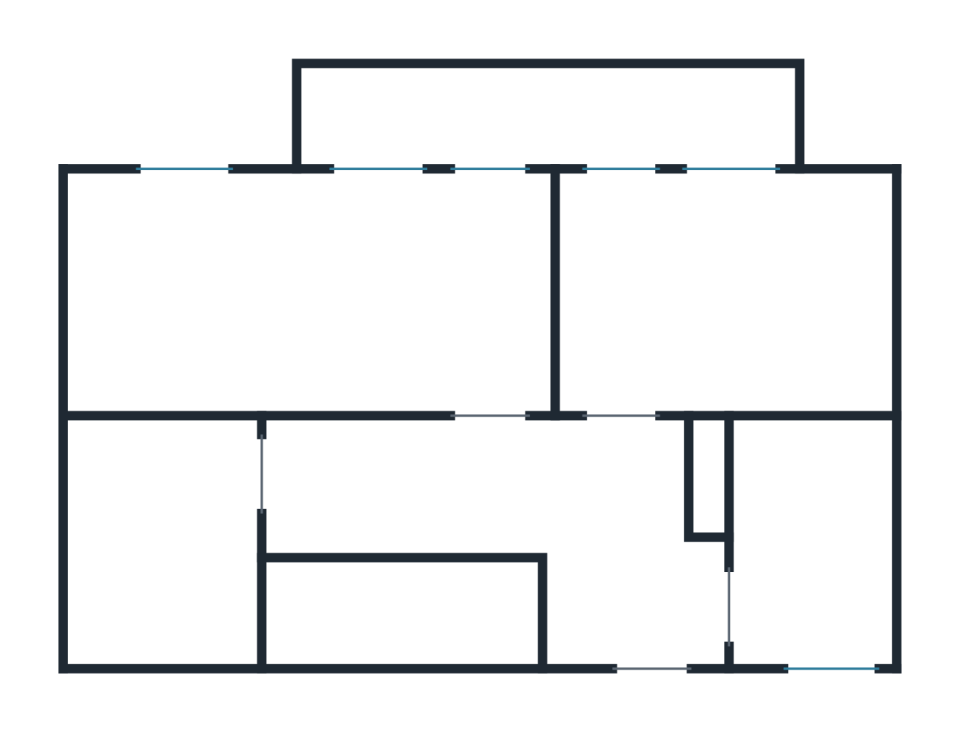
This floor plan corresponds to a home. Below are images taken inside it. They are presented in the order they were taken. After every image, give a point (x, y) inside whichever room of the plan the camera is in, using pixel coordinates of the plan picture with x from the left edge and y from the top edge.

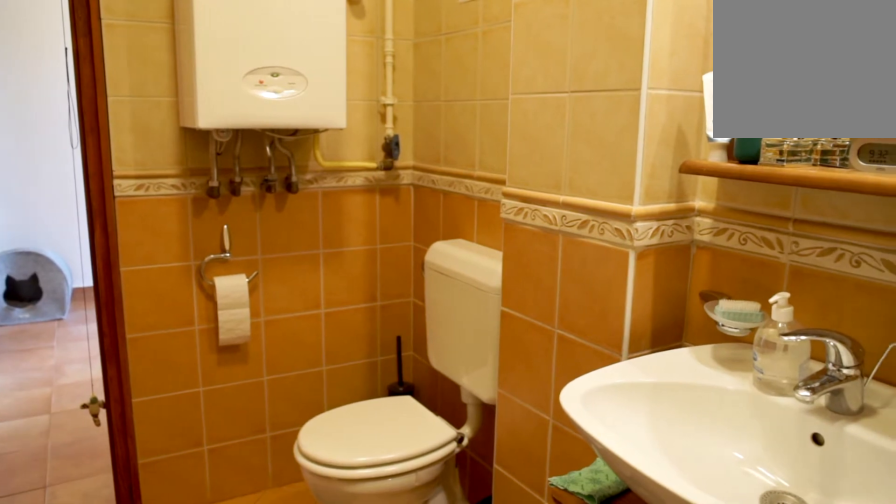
(159, 501)
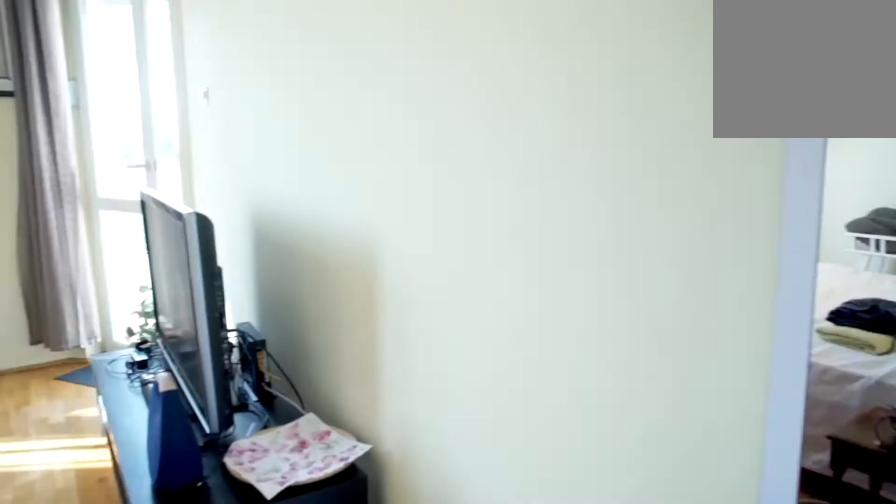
(433, 481)
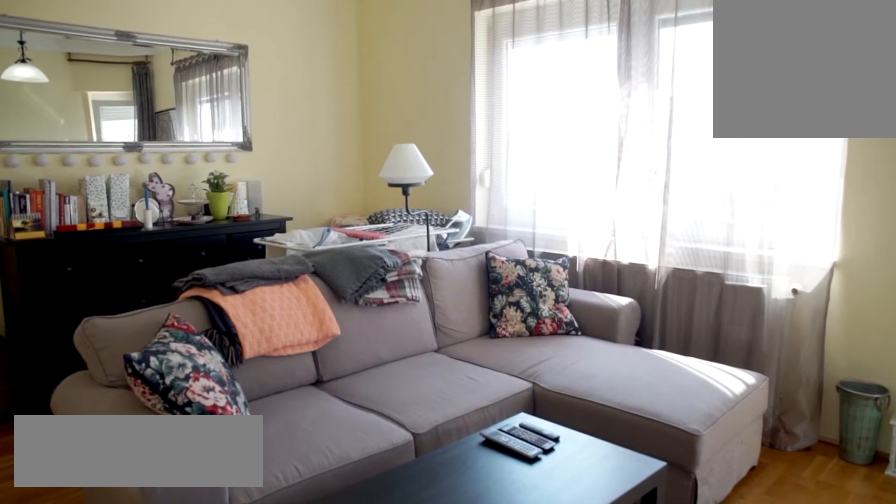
(310, 299)
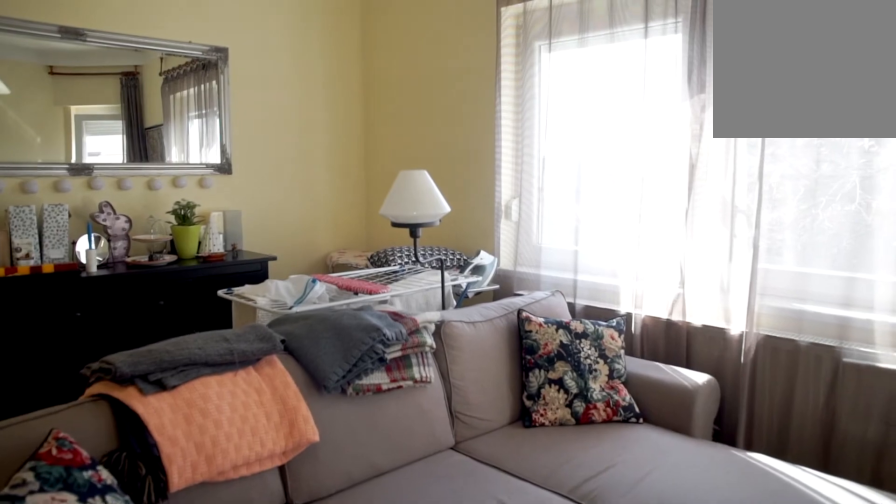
(310, 298)
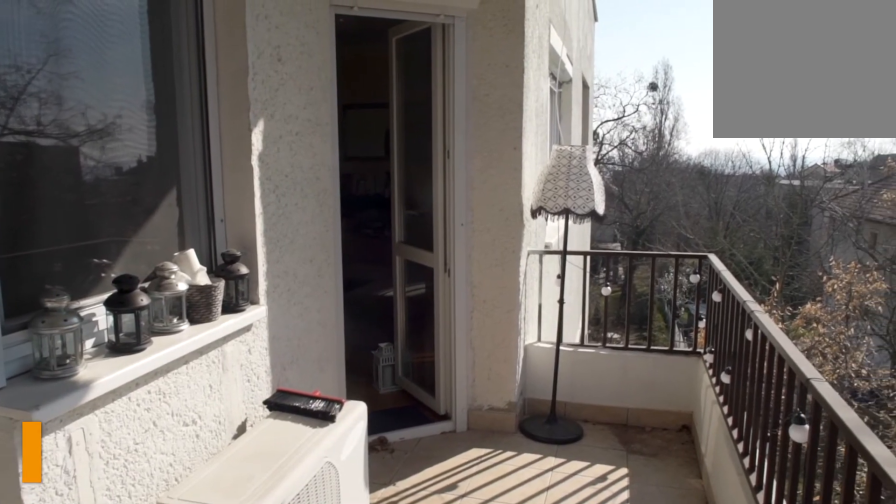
(539, 120)
